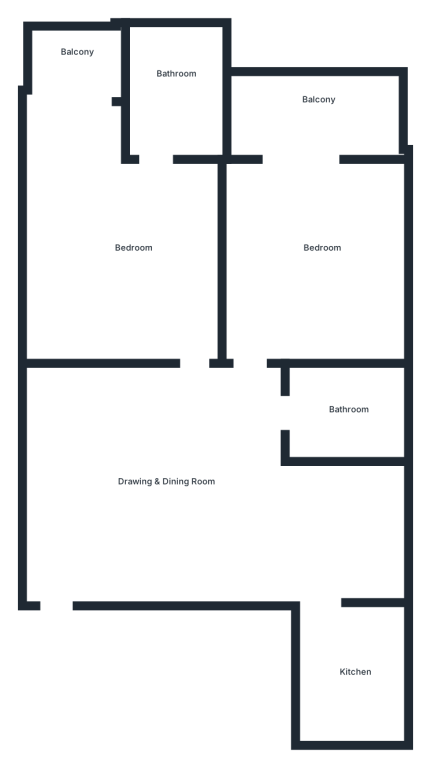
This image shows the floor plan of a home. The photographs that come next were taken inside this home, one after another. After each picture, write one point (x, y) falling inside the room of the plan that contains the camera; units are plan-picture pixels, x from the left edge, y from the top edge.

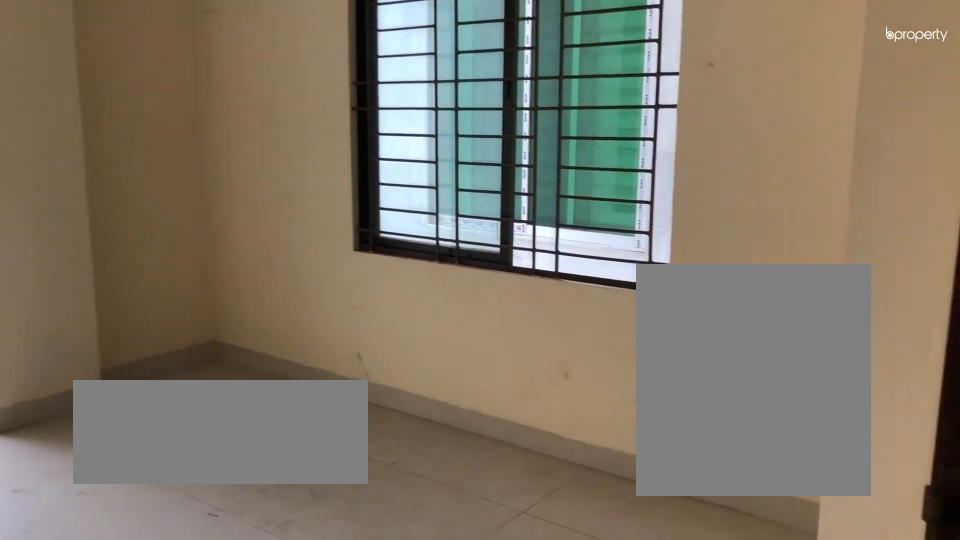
(322, 255)
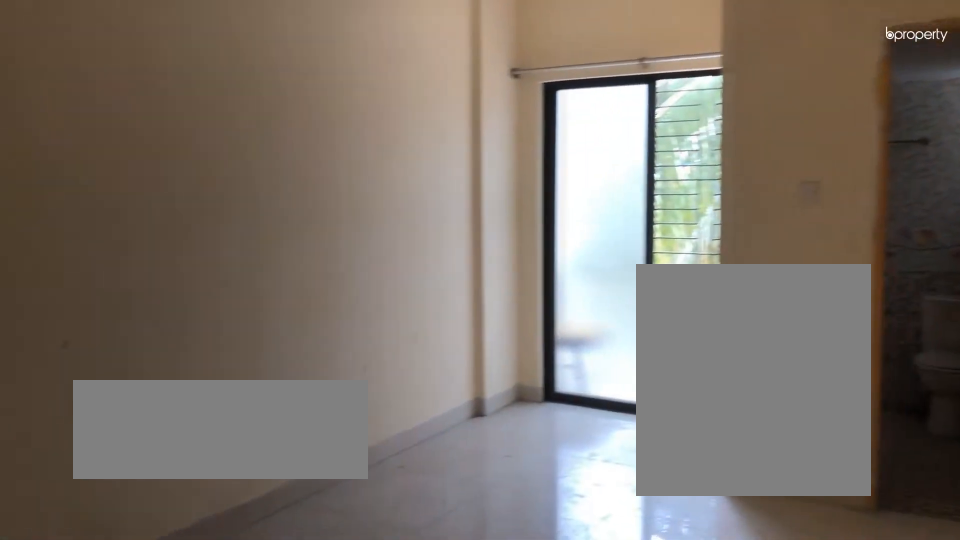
(140, 257)
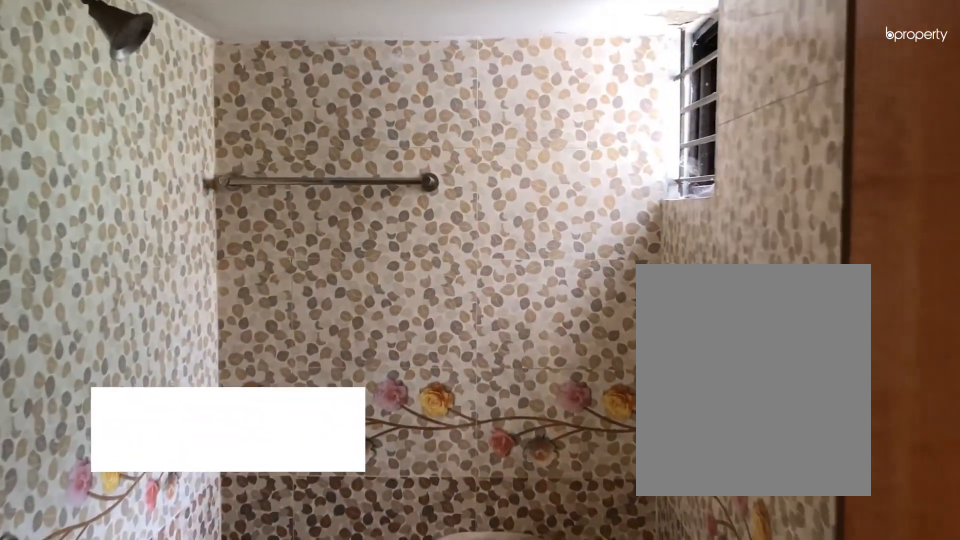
(177, 86)
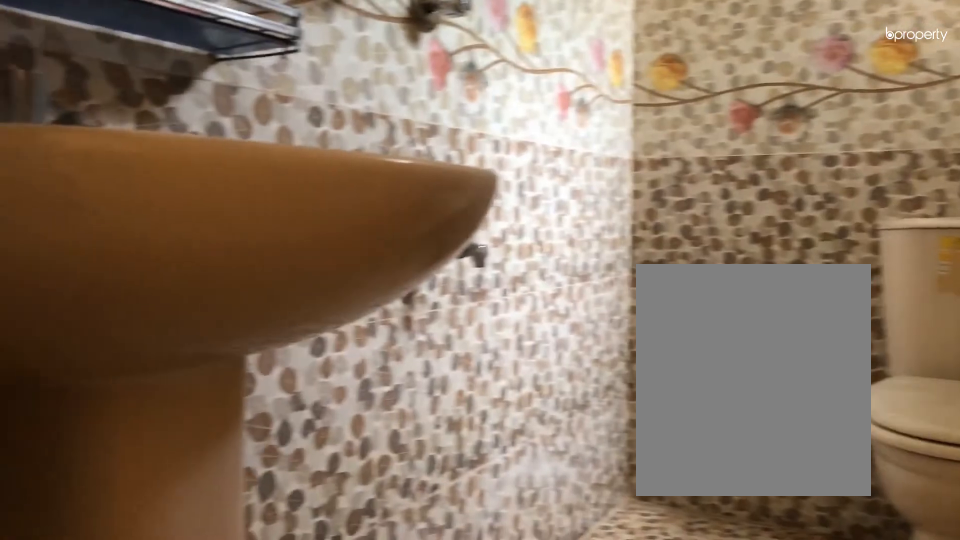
(177, 86)
